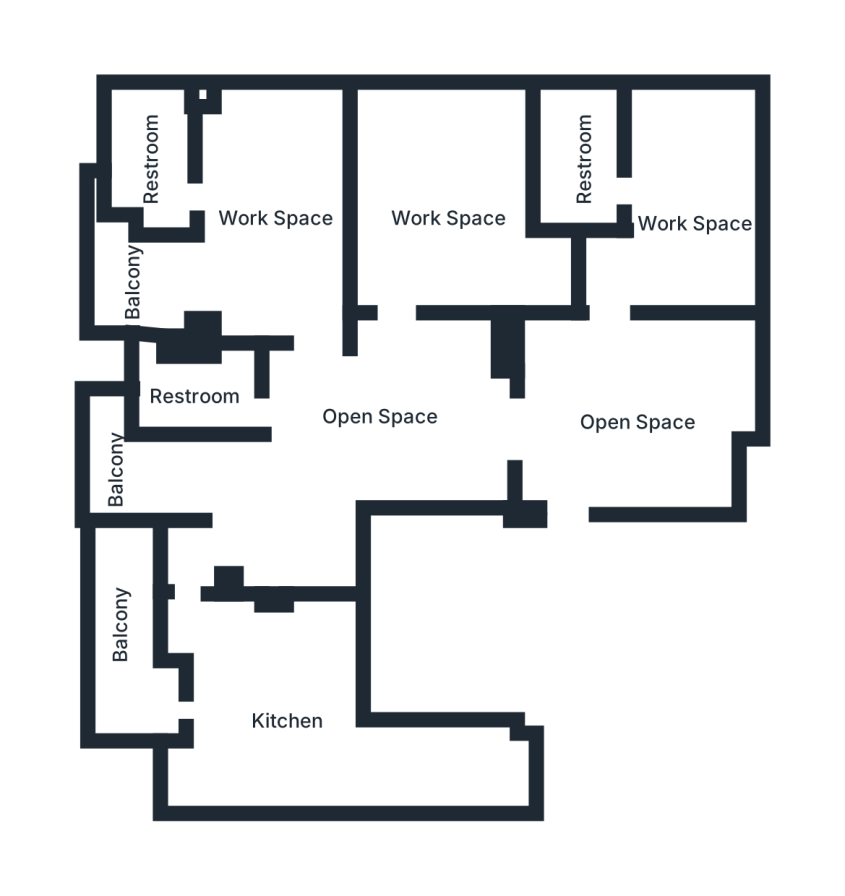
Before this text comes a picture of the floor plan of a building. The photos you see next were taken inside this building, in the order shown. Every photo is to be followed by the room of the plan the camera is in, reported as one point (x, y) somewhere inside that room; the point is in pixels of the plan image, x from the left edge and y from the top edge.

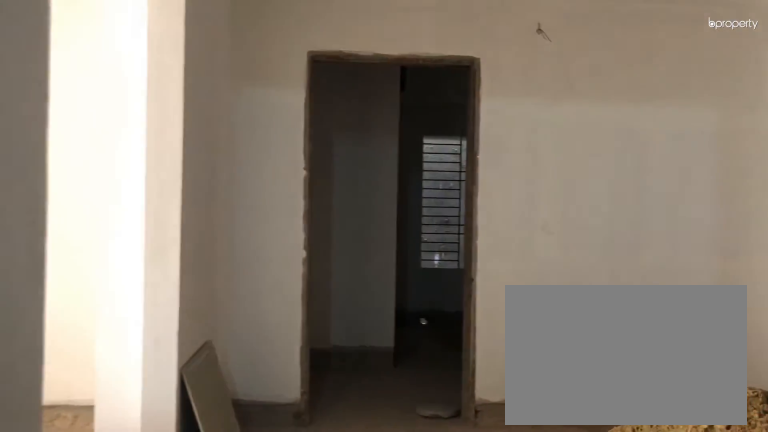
(635, 423)
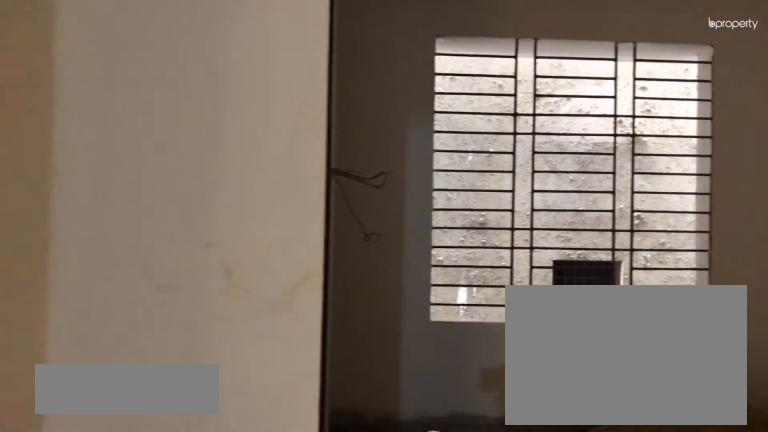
(684, 227)
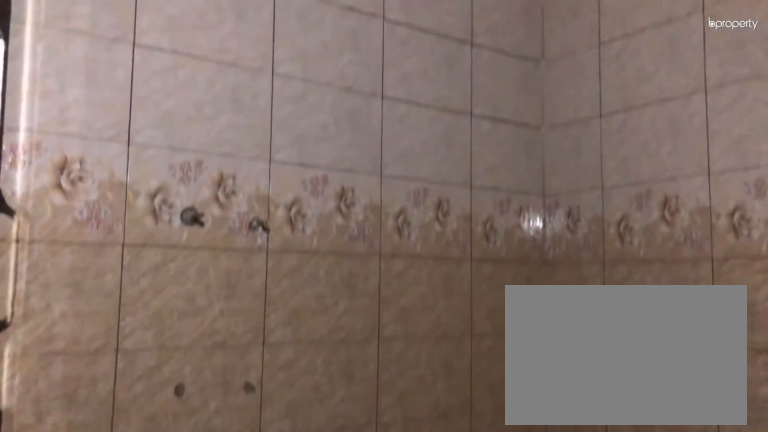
(584, 175)
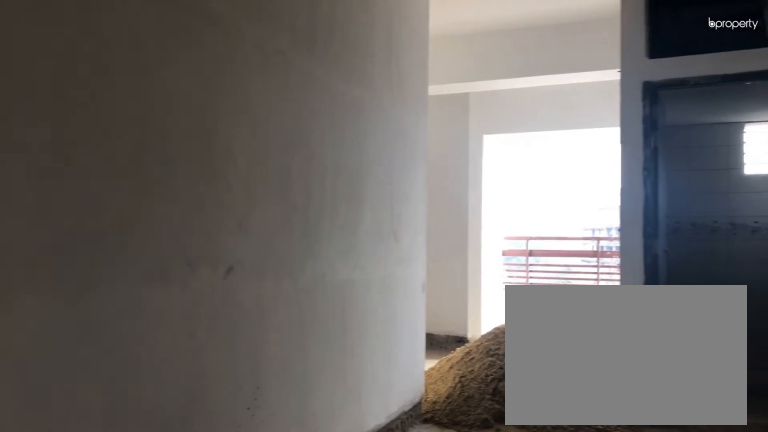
(390, 426)
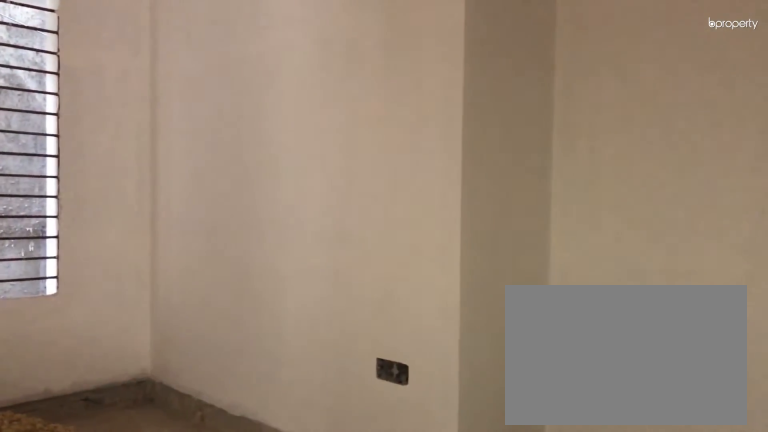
(467, 227)
